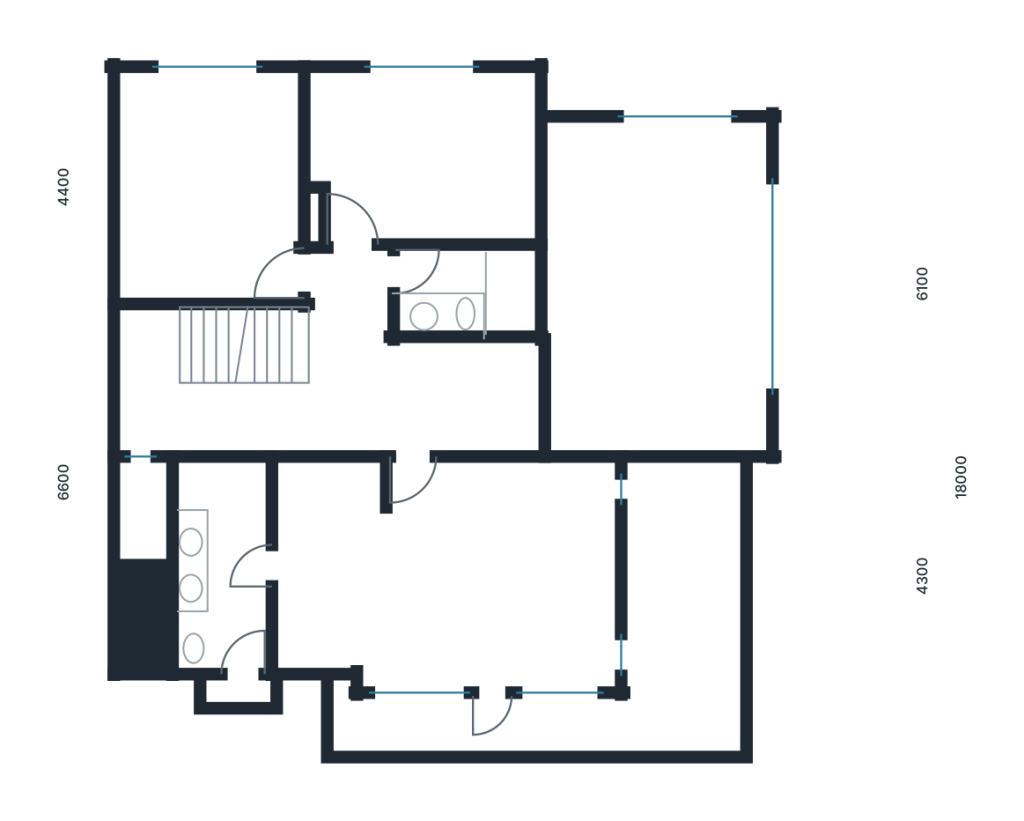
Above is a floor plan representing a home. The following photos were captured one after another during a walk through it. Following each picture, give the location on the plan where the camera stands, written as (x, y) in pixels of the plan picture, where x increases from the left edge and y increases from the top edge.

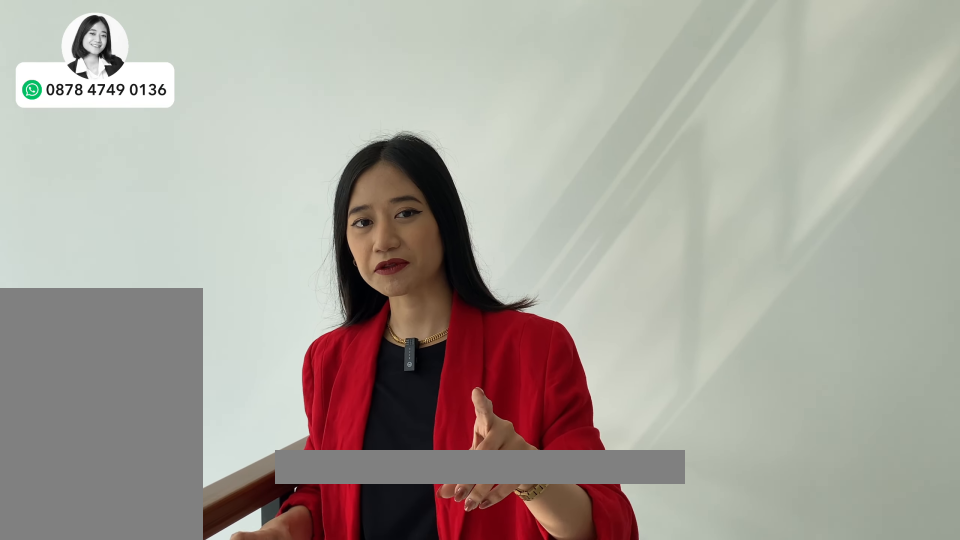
(491, 395)
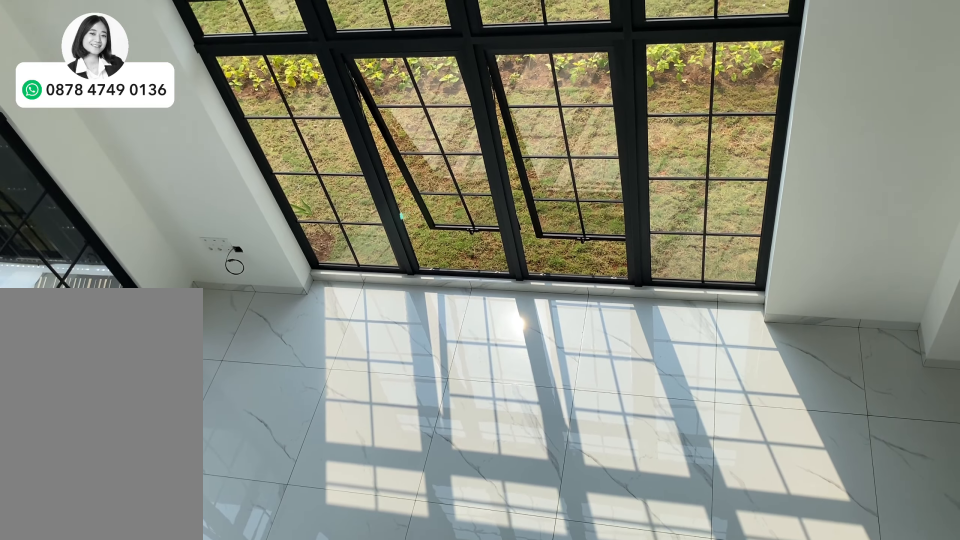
(491, 395)
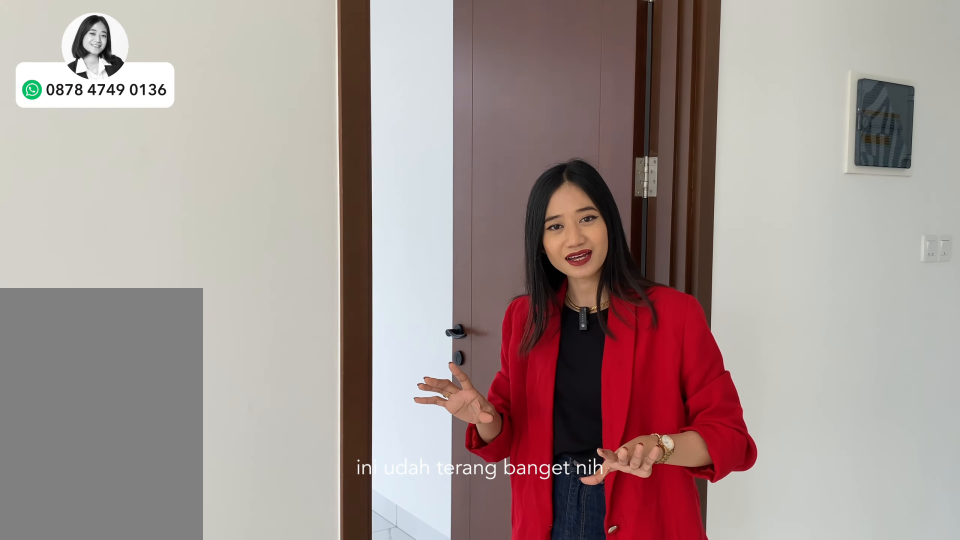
(491, 395)
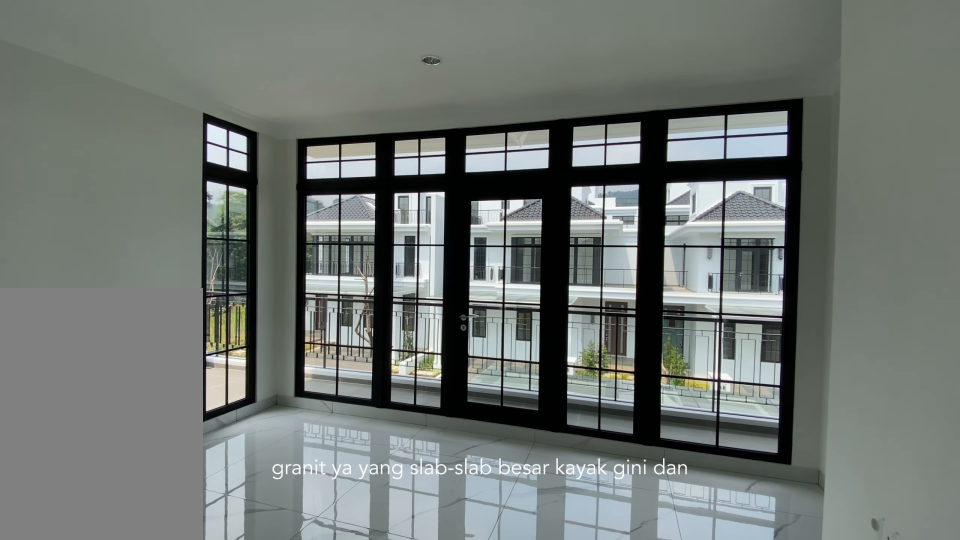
(518, 540)
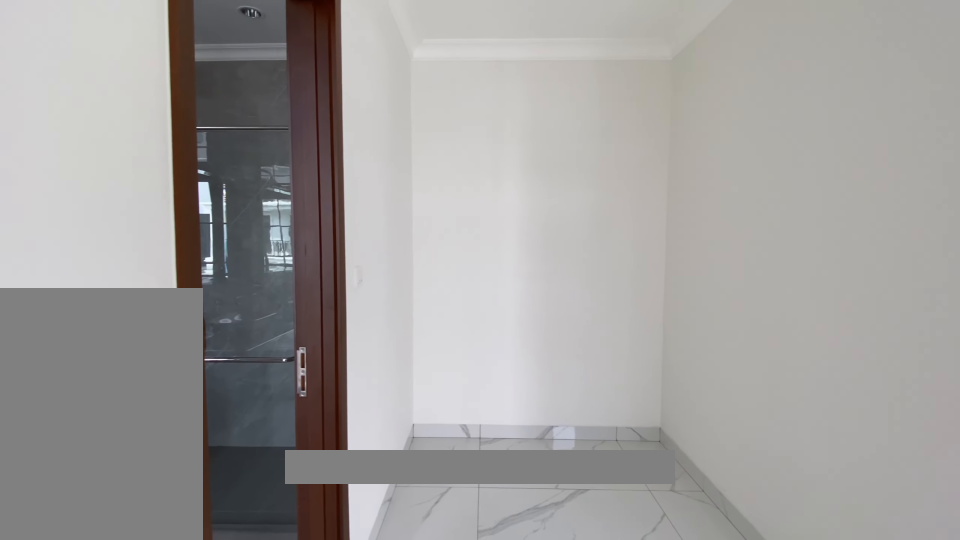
(324, 510)
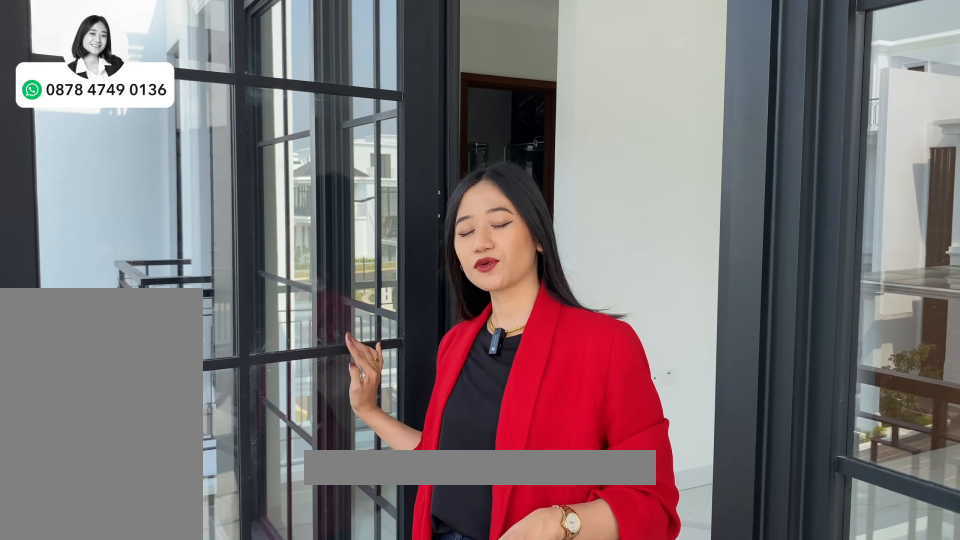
(536, 729)
